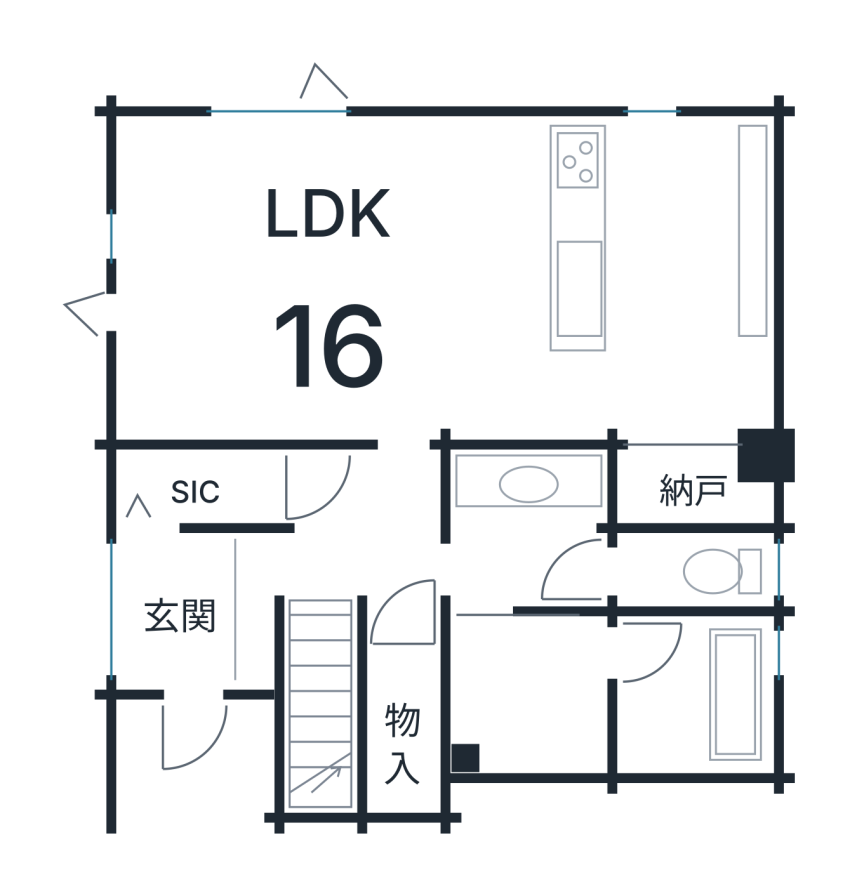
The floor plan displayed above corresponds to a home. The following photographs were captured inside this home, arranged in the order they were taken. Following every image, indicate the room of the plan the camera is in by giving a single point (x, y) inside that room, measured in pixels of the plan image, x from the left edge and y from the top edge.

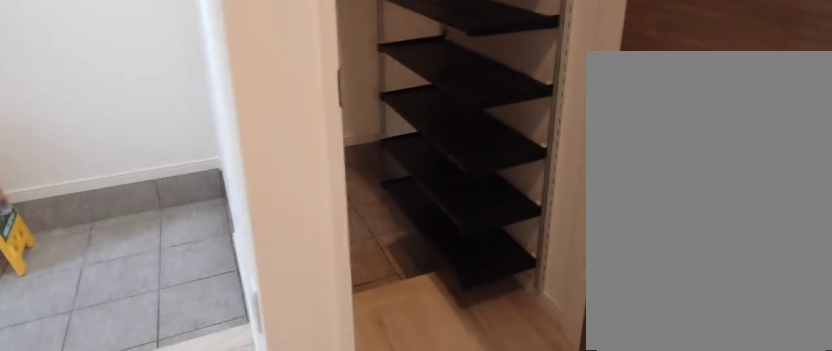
(188, 588)
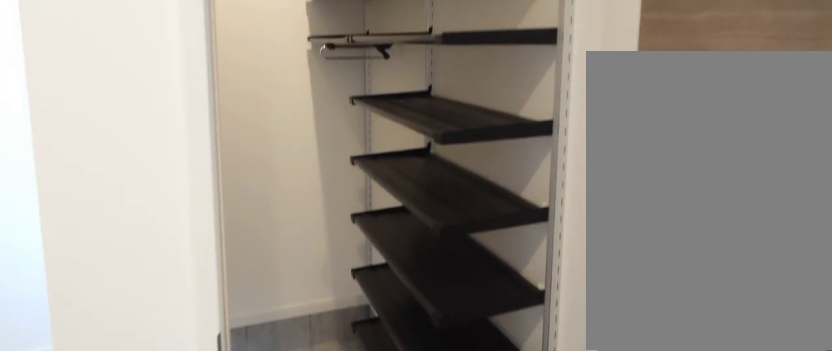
(188, 588)
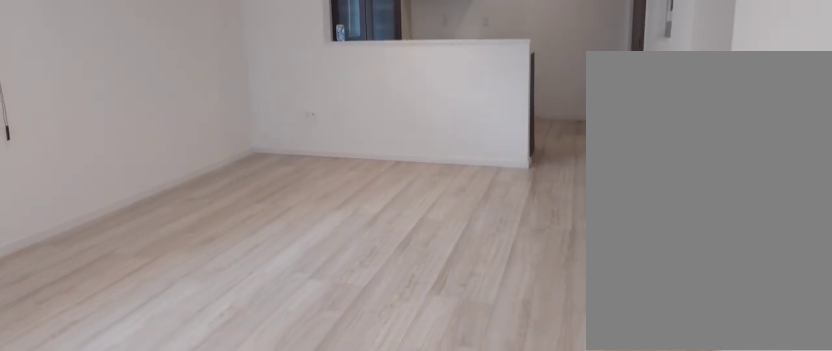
(337, 283)
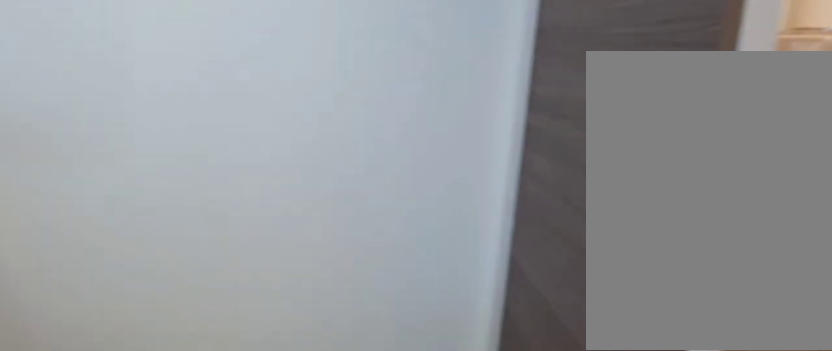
(682, 291)
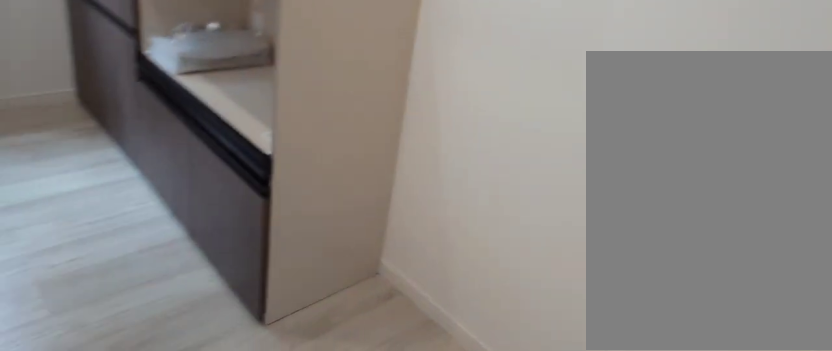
(682, 291)
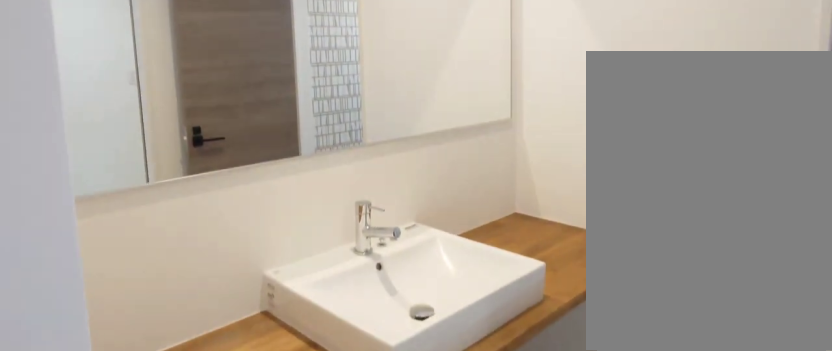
(528, 562)
